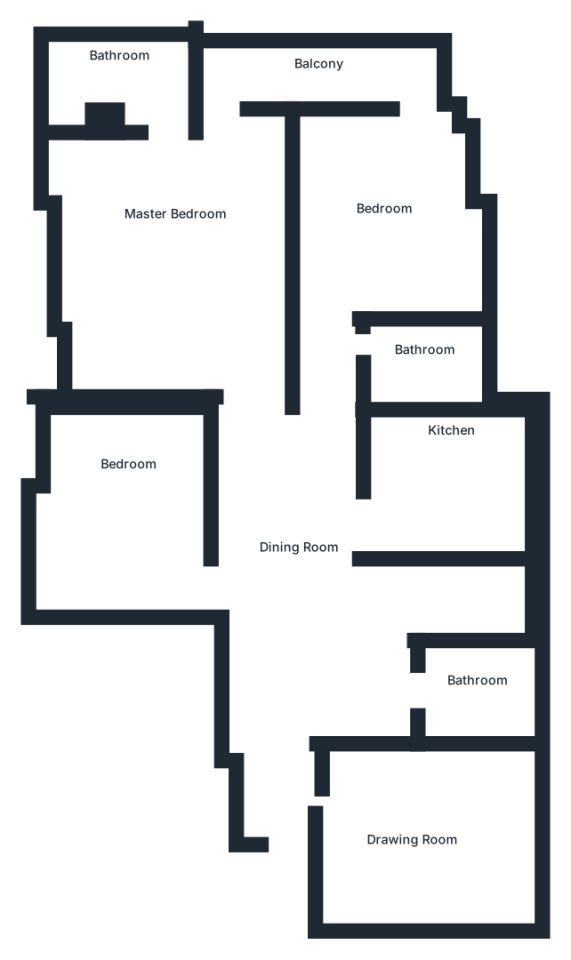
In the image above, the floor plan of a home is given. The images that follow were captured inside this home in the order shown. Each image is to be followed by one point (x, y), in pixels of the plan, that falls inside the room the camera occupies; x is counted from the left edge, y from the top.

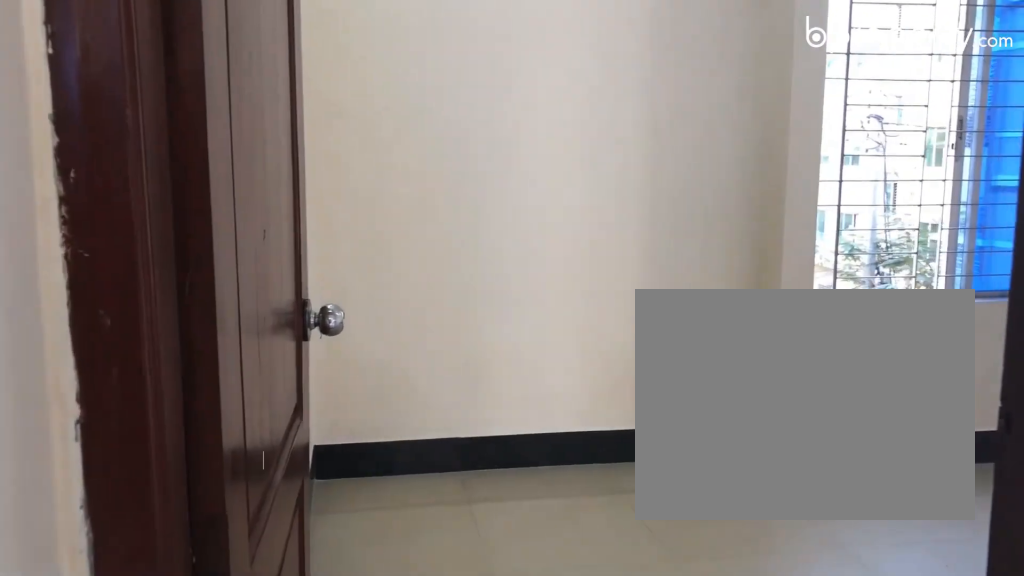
(263, 575)
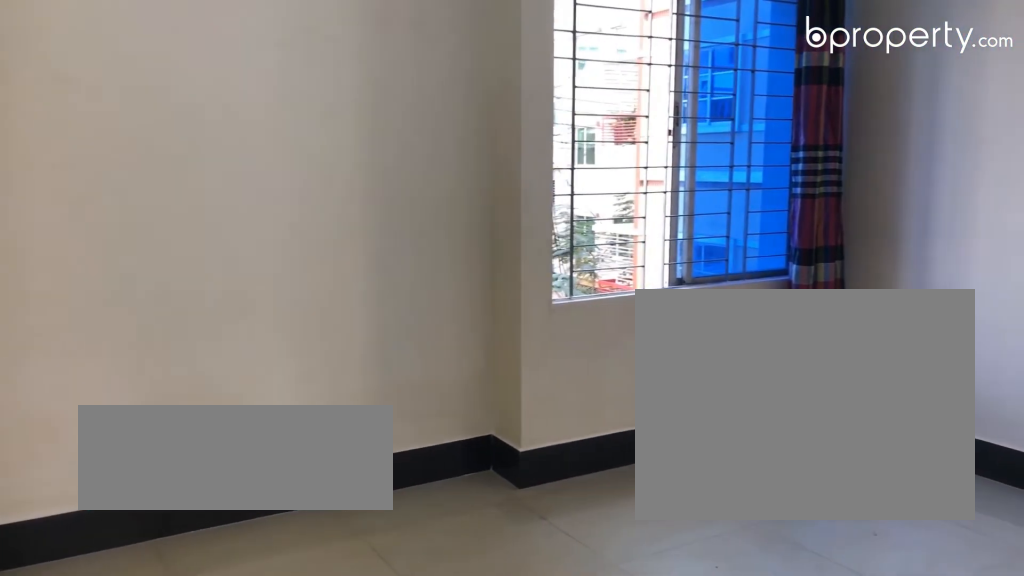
(128, 507)
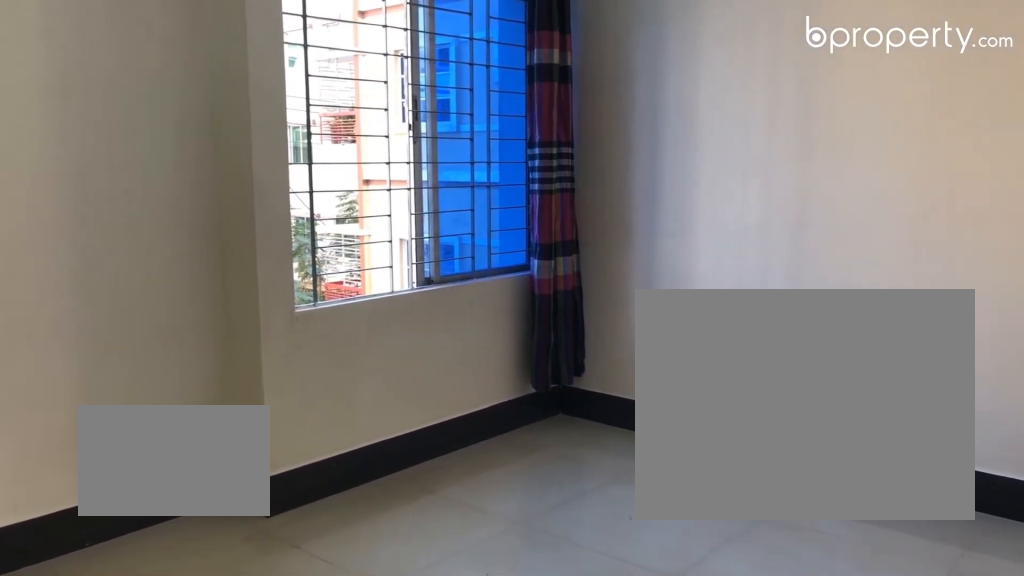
(128, 507)
